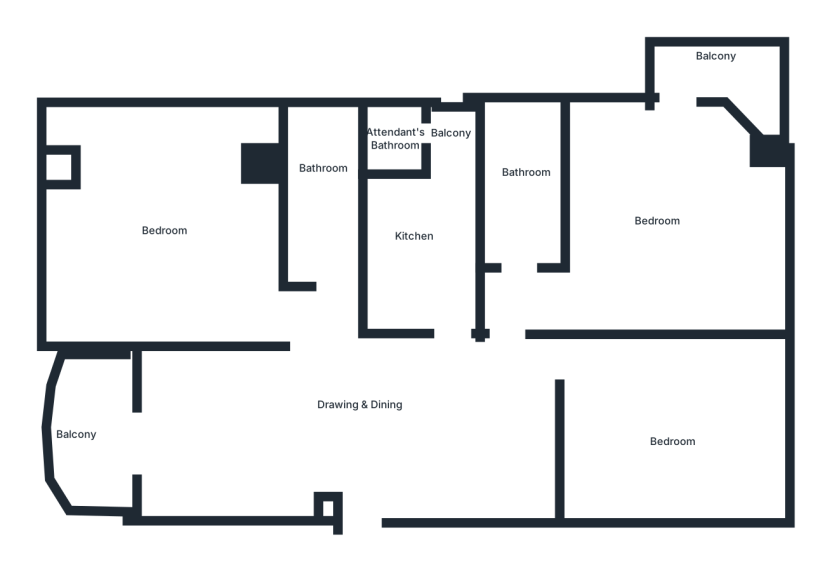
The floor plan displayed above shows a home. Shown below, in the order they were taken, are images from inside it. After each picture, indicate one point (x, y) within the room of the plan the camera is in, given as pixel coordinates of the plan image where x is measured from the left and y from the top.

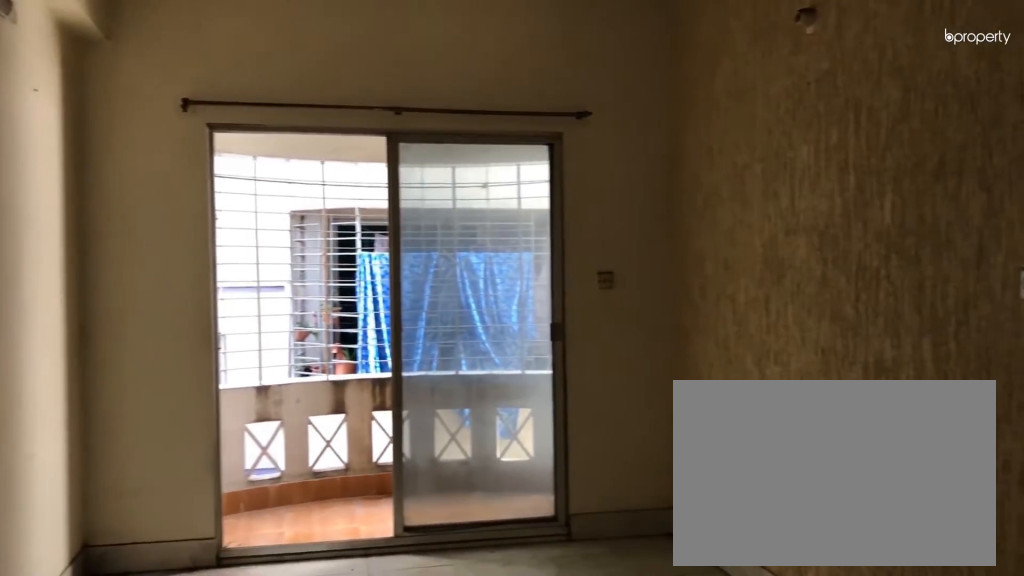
(366, 402)
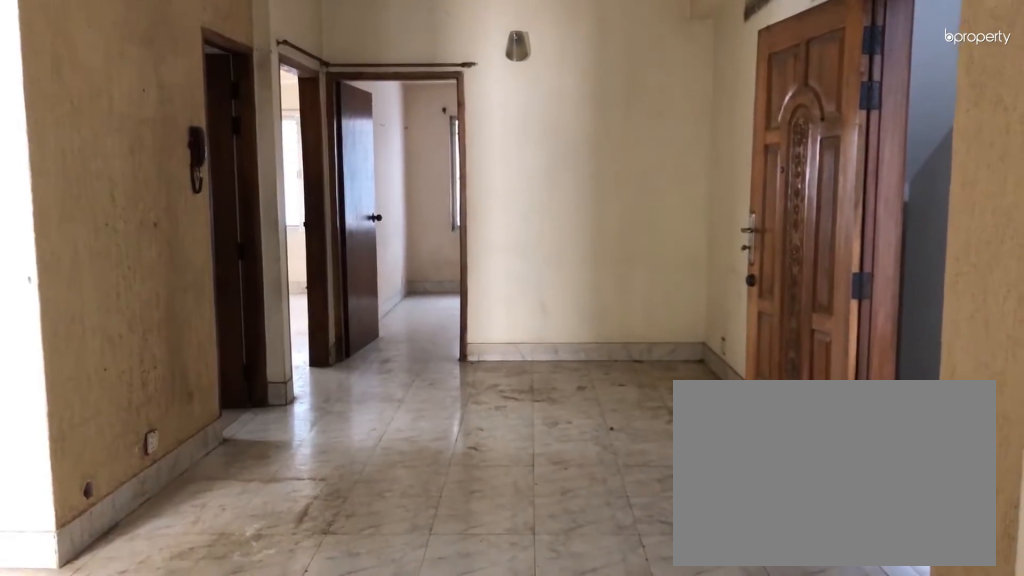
(366, 402)
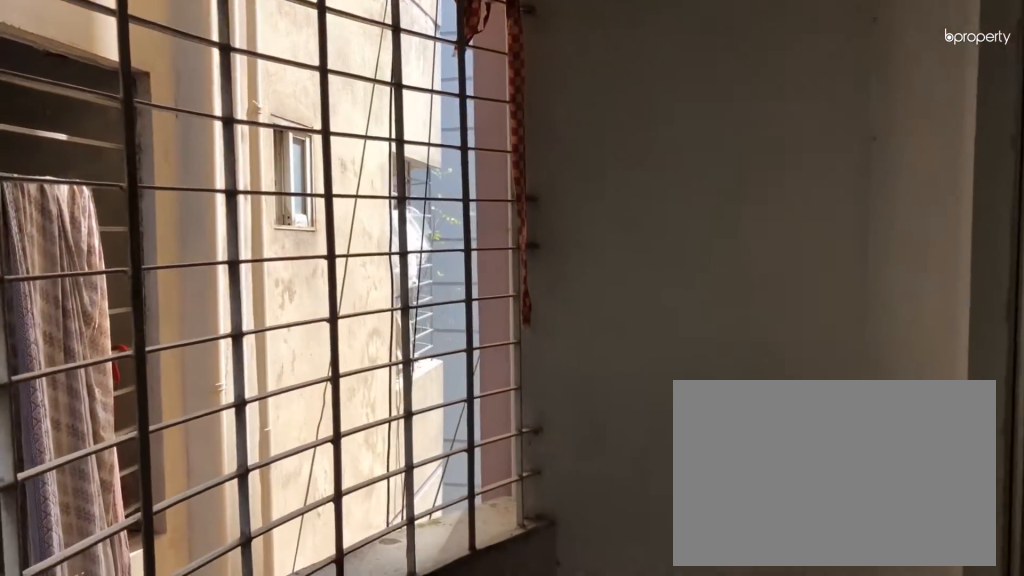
(80, 424)
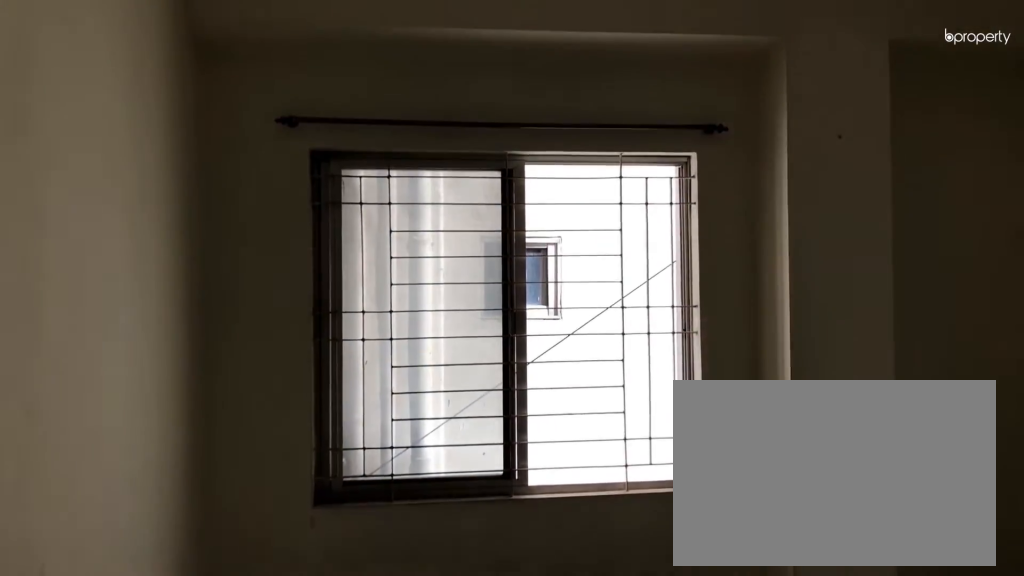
(157, 231)
